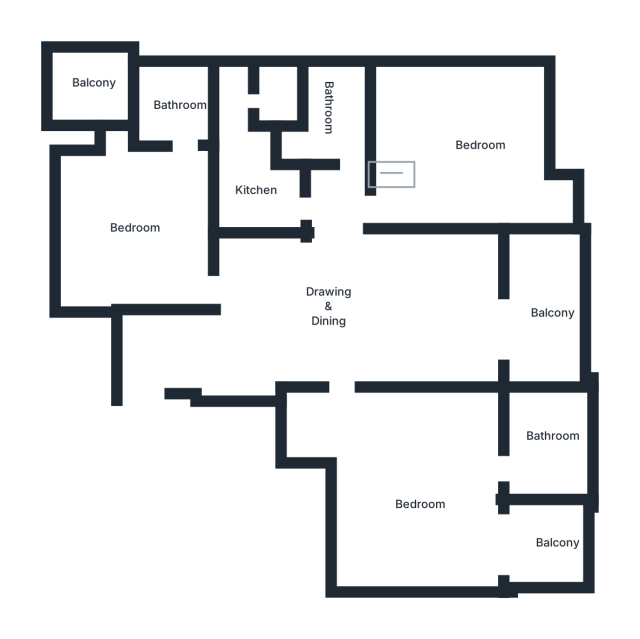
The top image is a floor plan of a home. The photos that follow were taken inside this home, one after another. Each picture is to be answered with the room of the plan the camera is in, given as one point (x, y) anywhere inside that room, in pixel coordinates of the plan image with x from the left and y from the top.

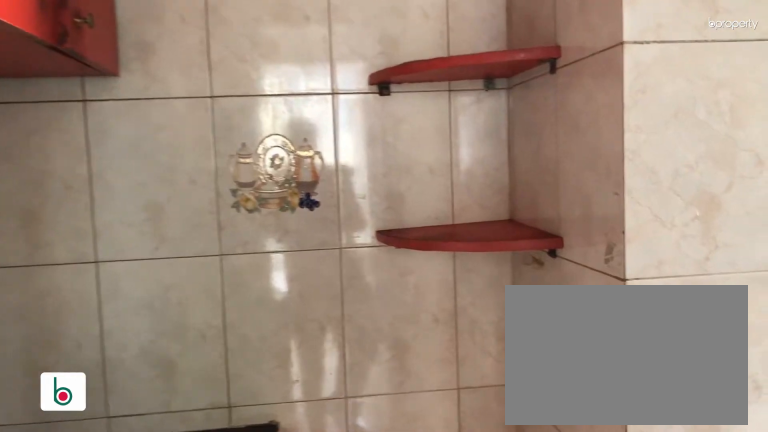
(258, 186)
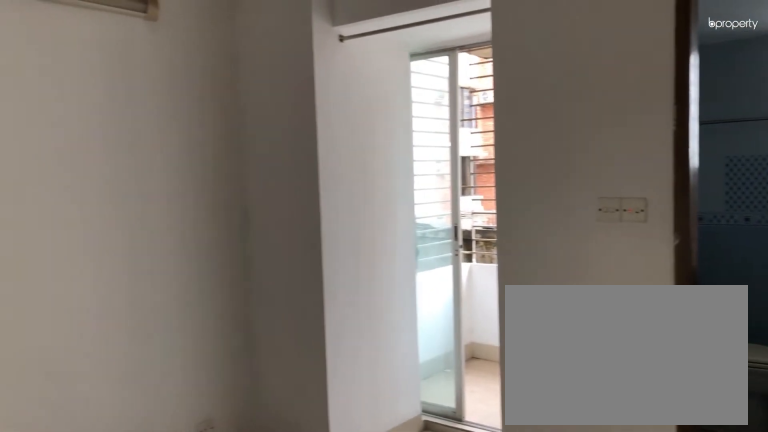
(140, 224)
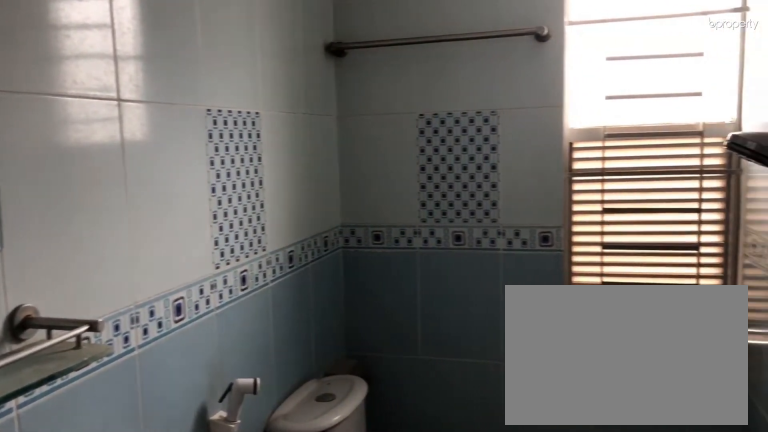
(179, 104)
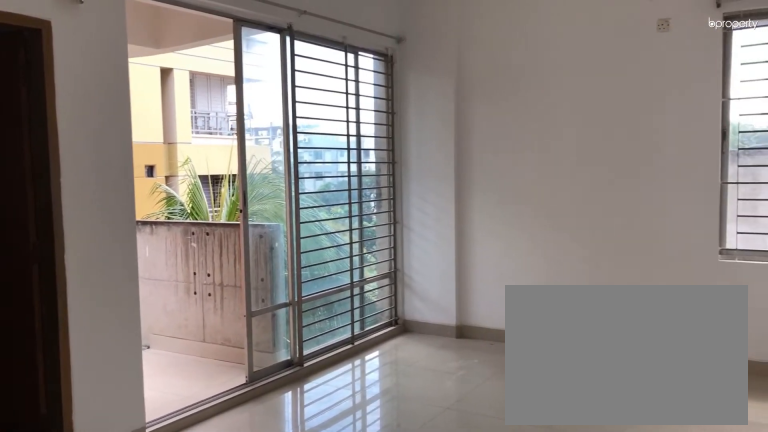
(422, 501)
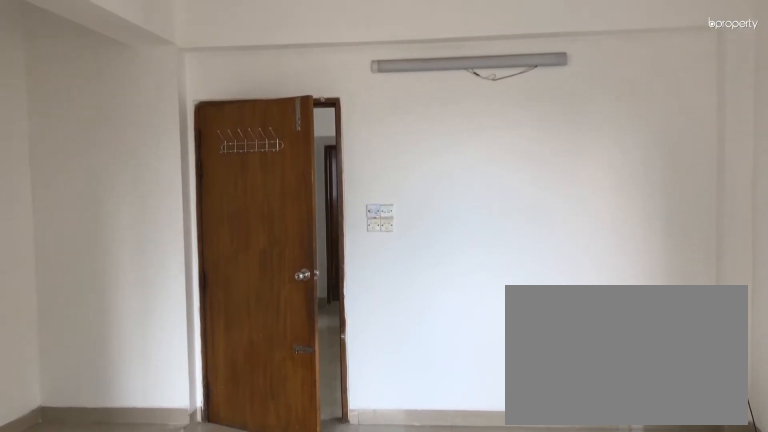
(422, 501)
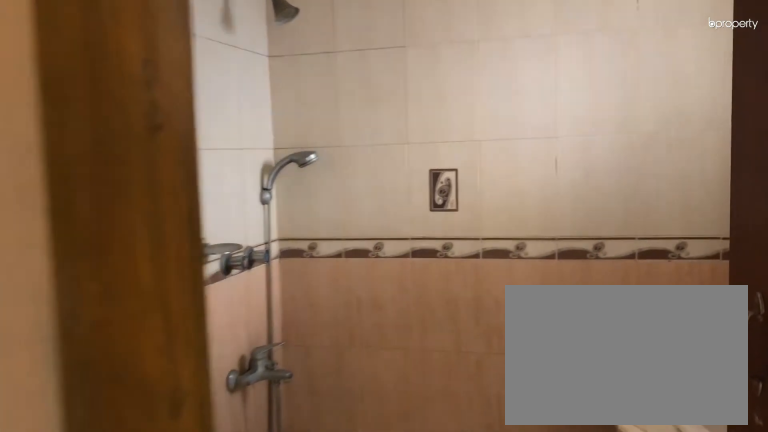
(552, 437)
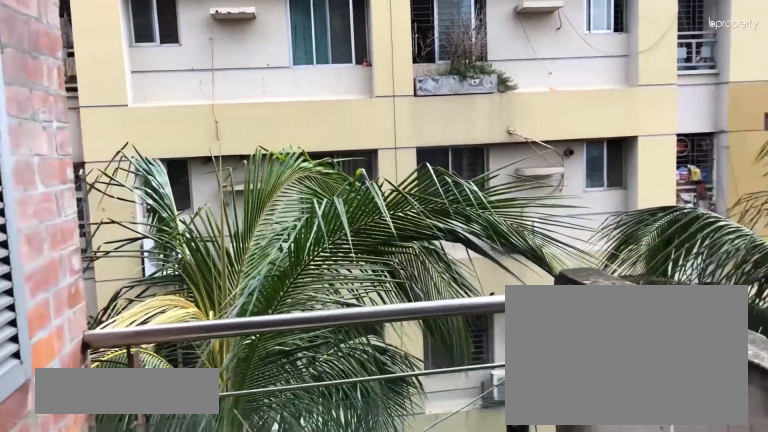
(557, 542)
